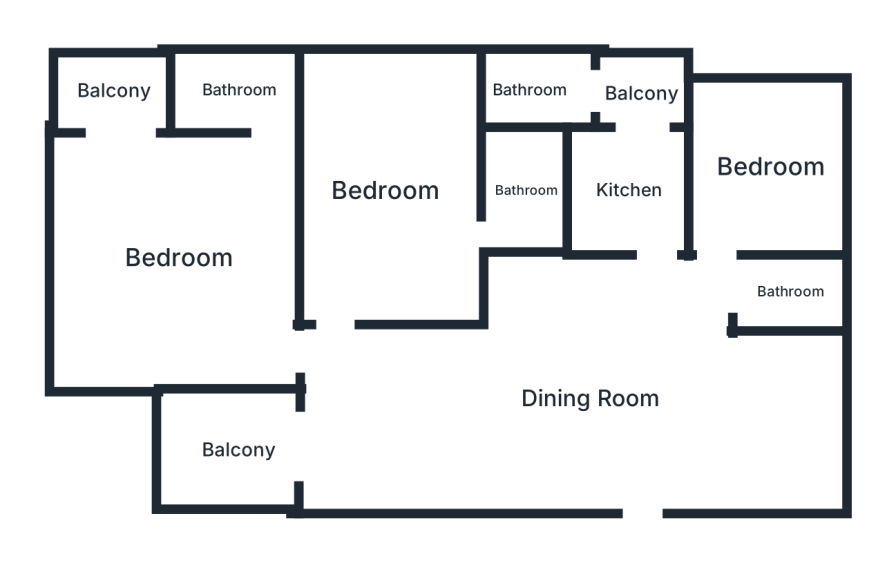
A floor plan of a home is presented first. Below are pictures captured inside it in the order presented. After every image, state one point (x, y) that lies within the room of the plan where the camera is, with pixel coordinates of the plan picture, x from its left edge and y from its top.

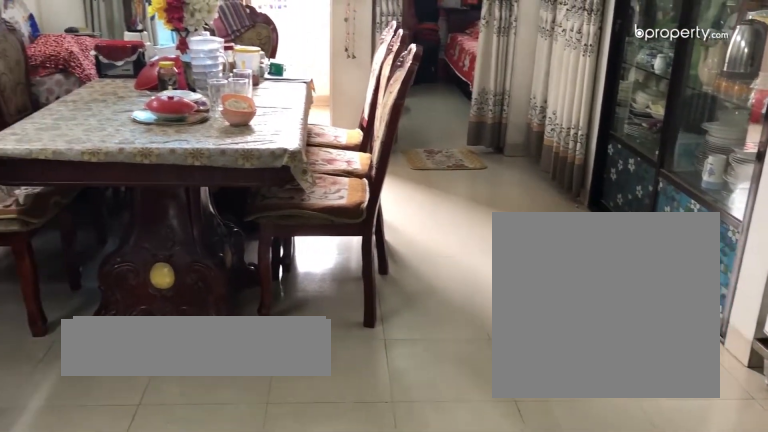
(610, 374)
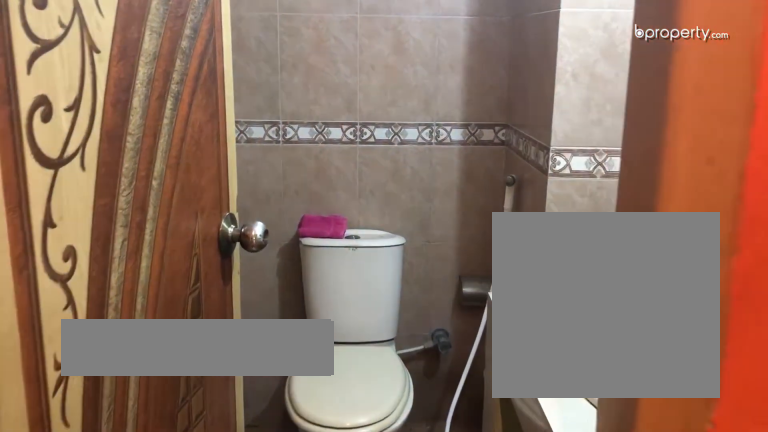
(787, 289)
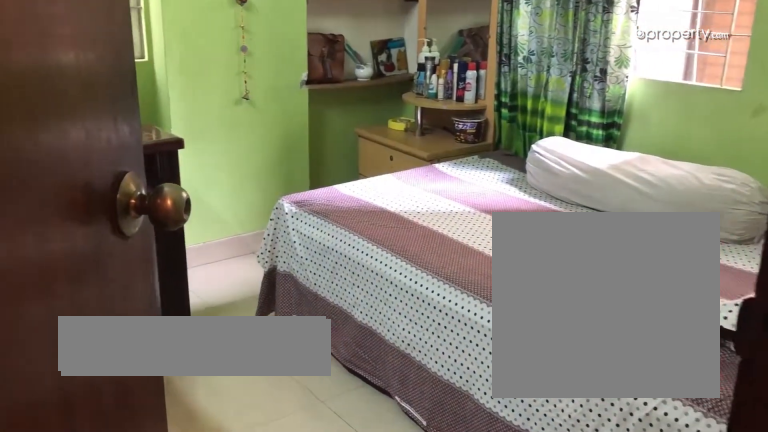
(767, 166)
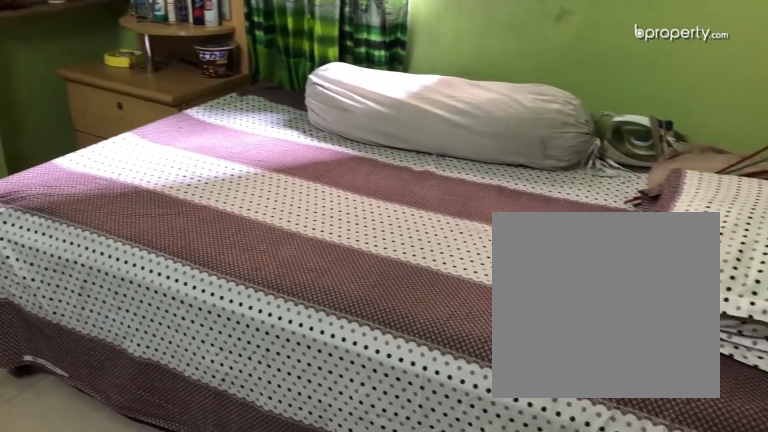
(767, 166)
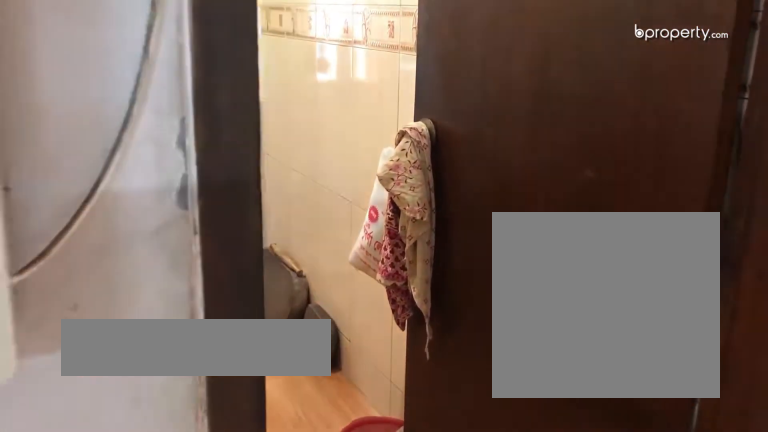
(630, 188)
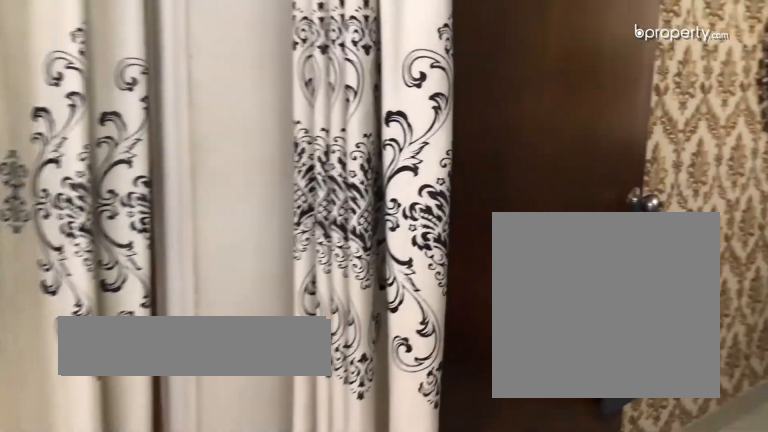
(394, 197)
